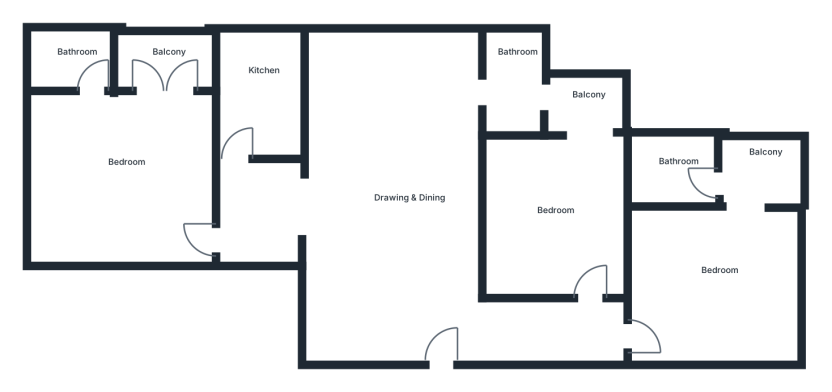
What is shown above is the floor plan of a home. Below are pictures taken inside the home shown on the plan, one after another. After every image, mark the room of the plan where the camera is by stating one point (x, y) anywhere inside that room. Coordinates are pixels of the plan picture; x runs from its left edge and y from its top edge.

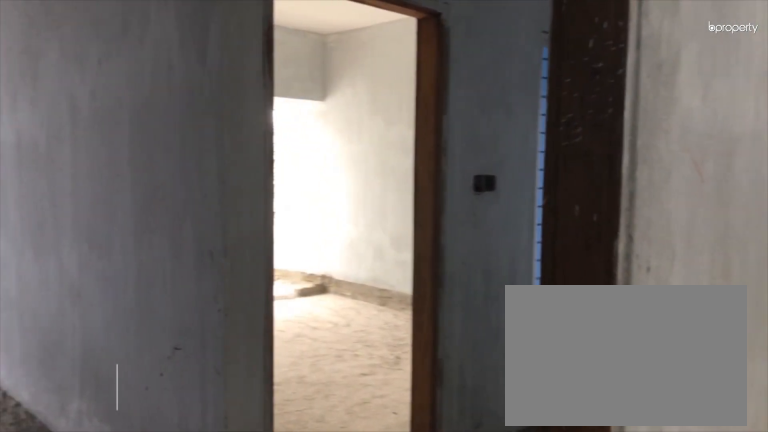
(421, 314)
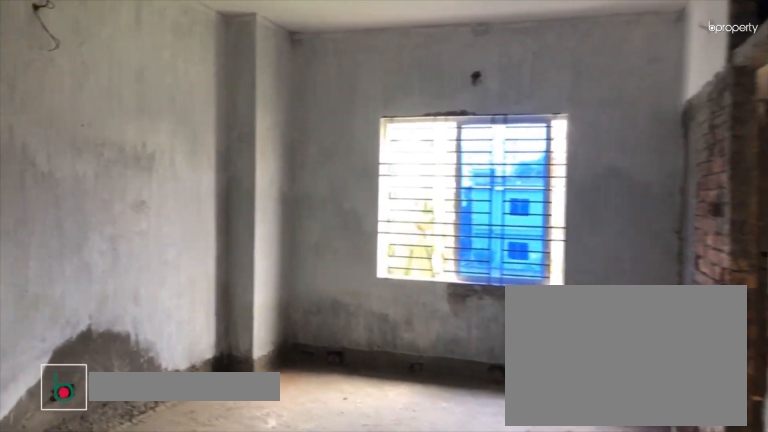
(393, 202)
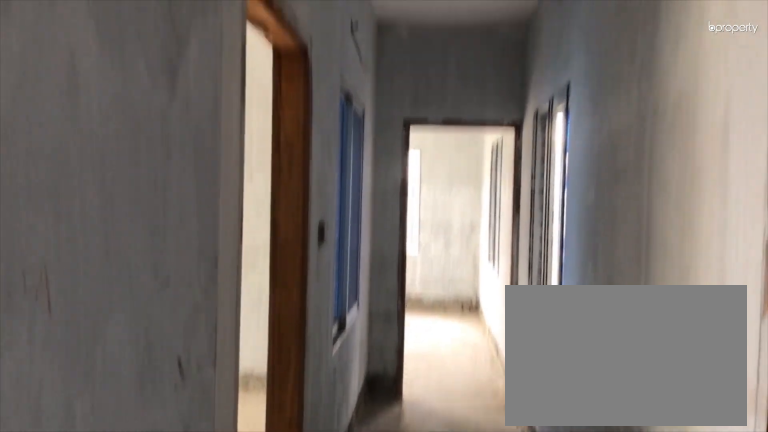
(393, 202)
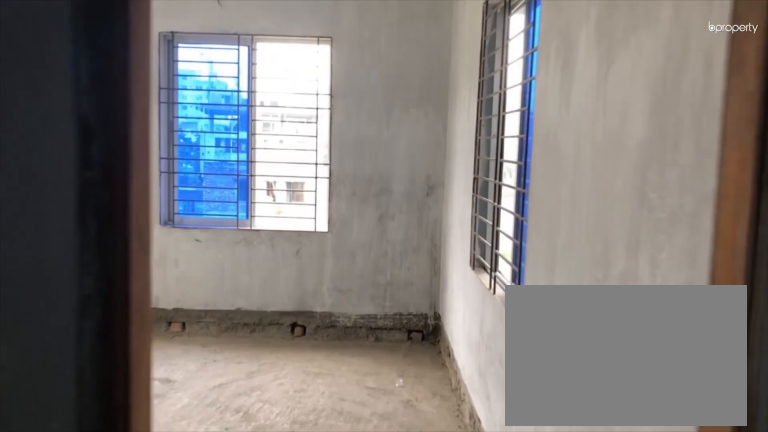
(666, 307)
